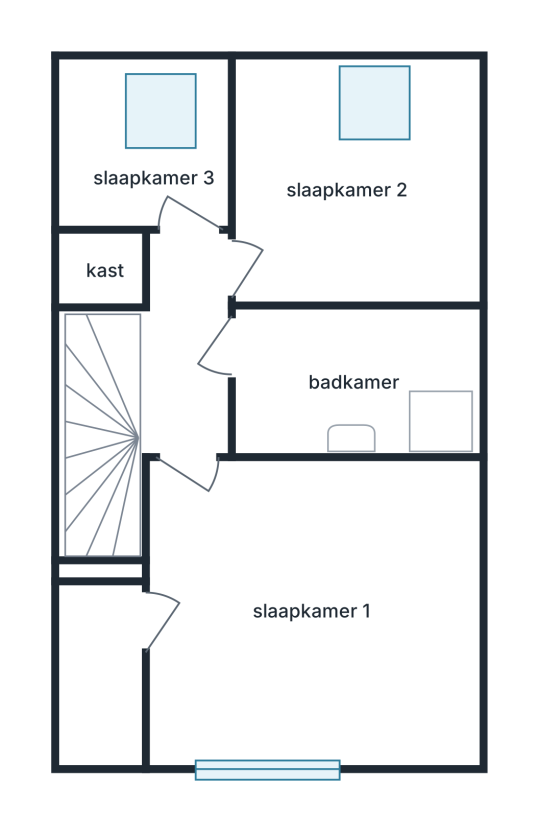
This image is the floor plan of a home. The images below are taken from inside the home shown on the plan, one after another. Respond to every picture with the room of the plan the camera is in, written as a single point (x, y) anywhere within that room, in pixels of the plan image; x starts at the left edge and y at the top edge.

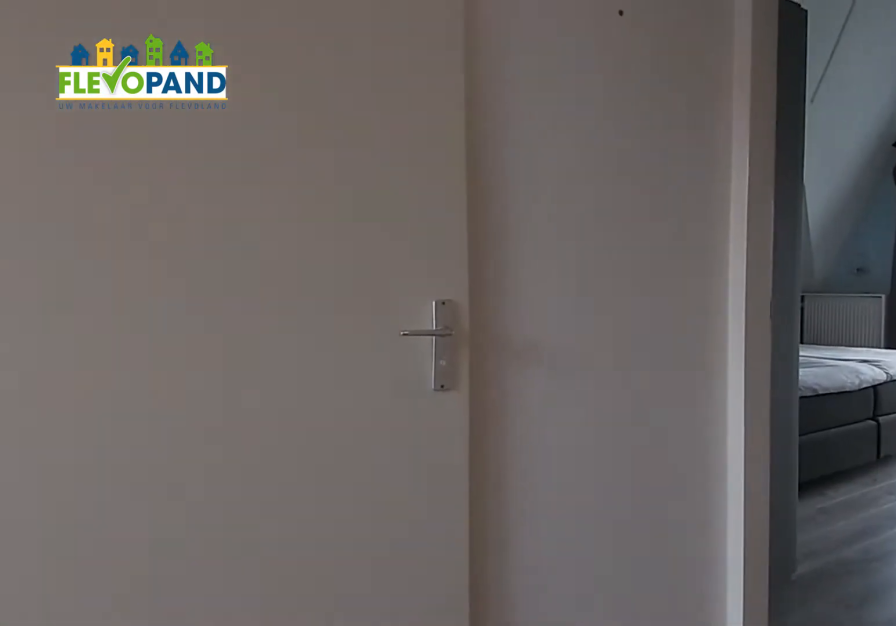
(182, 346)
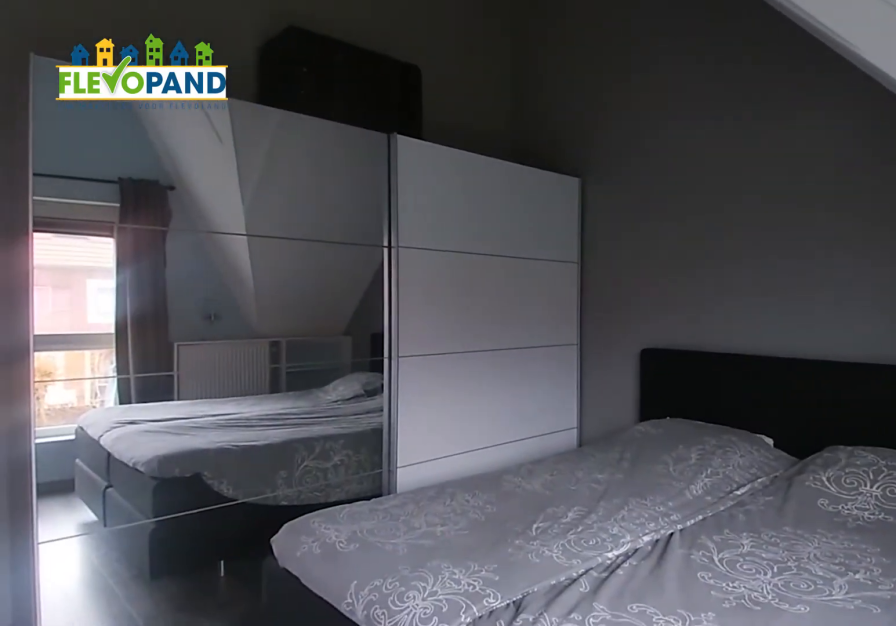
(307, 641)
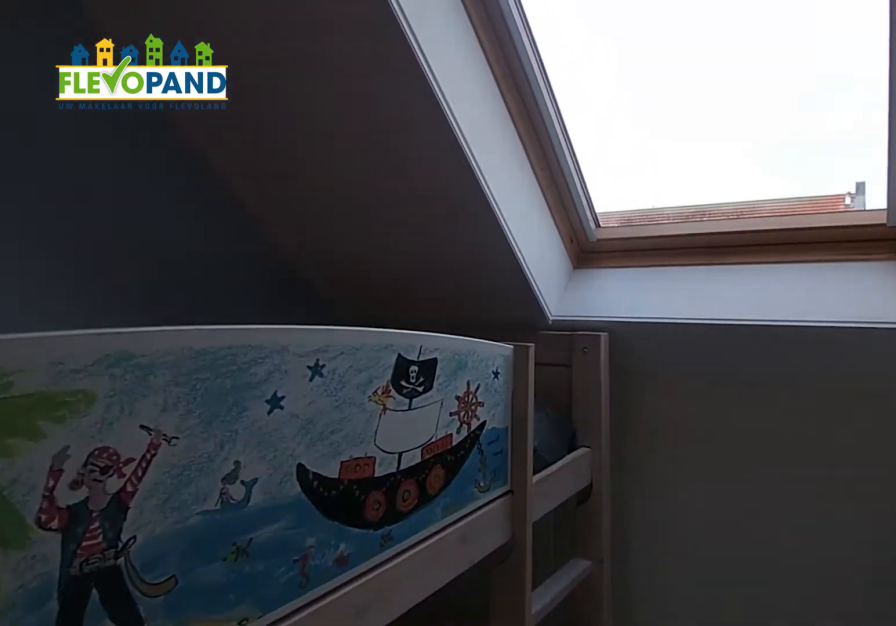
(147, 158)
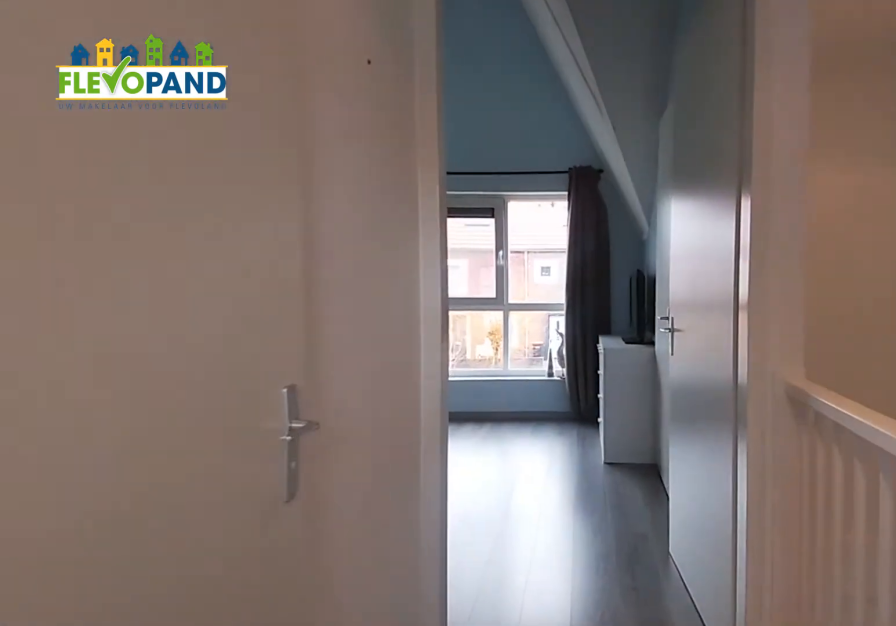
(183, 347)
